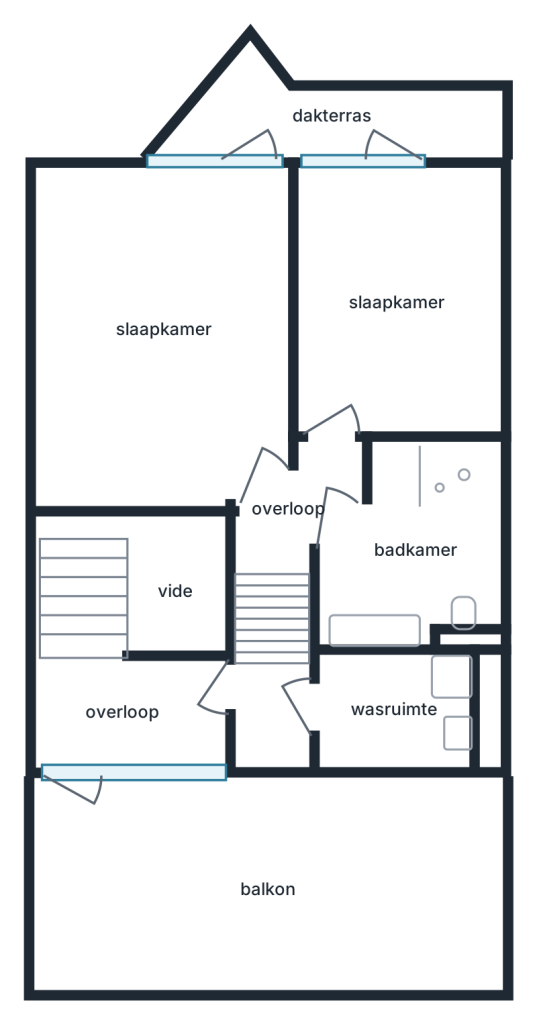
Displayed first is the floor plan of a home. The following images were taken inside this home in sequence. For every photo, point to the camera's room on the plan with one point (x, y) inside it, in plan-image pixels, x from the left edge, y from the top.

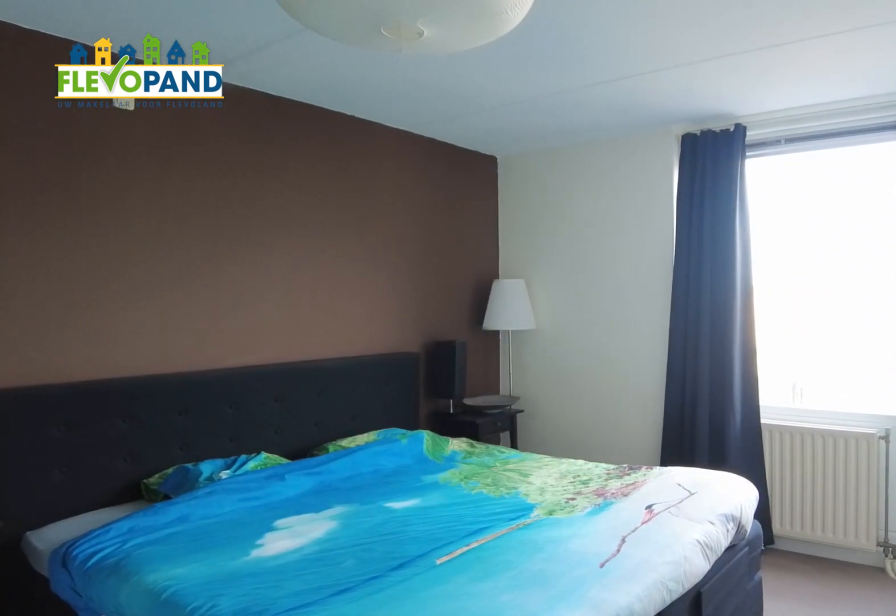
(81, 203)
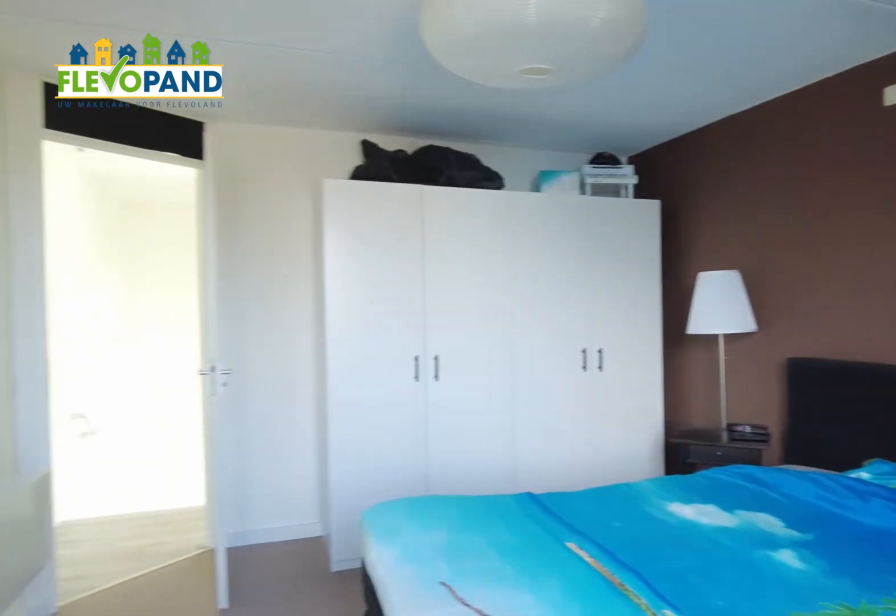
(81, 203)
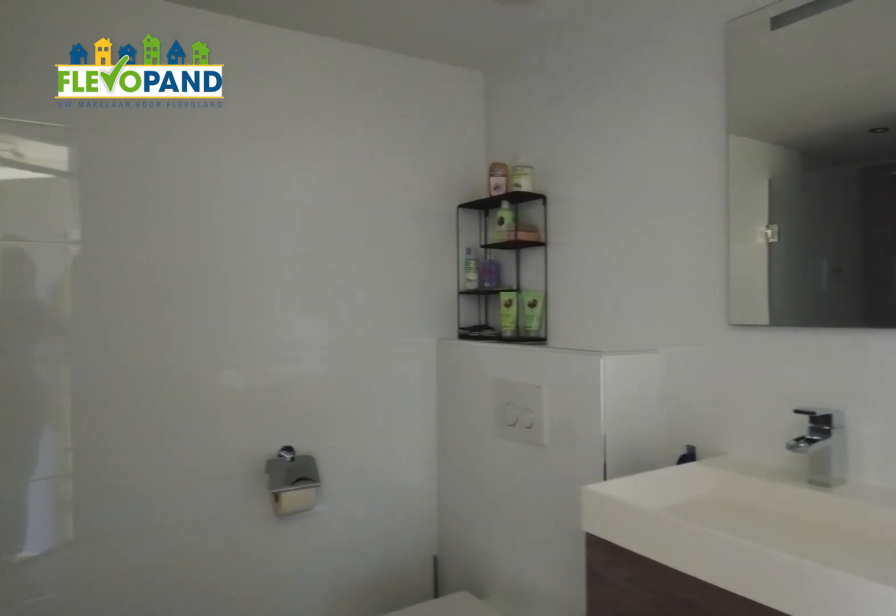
(373, 629)
